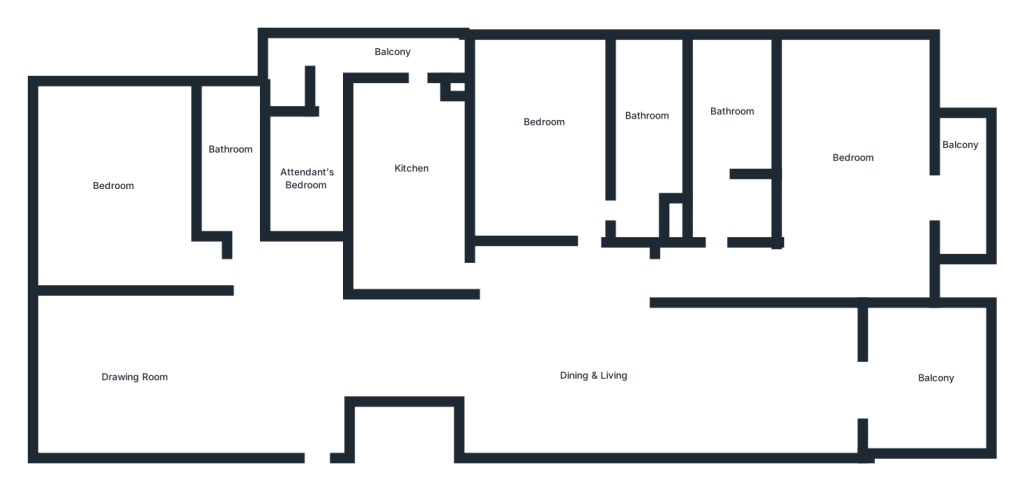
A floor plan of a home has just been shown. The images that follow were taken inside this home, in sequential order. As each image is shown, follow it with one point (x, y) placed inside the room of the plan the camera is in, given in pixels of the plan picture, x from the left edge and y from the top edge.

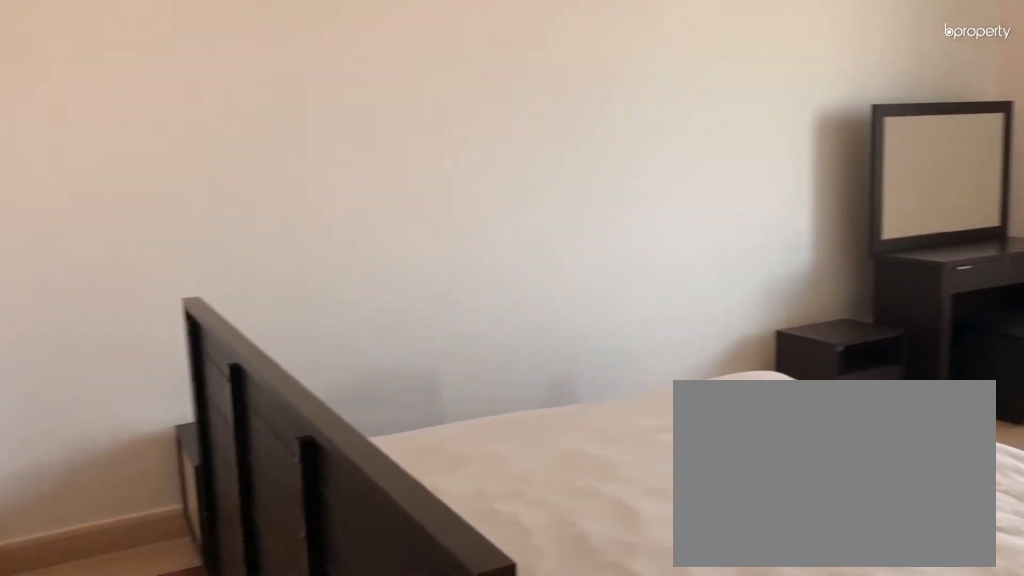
(539, 127)
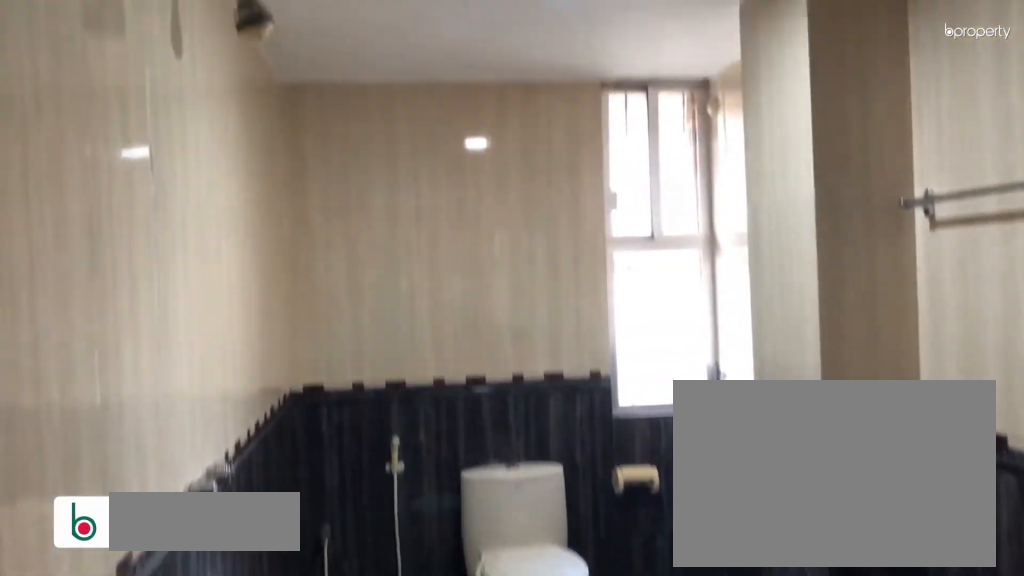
(650, 100)
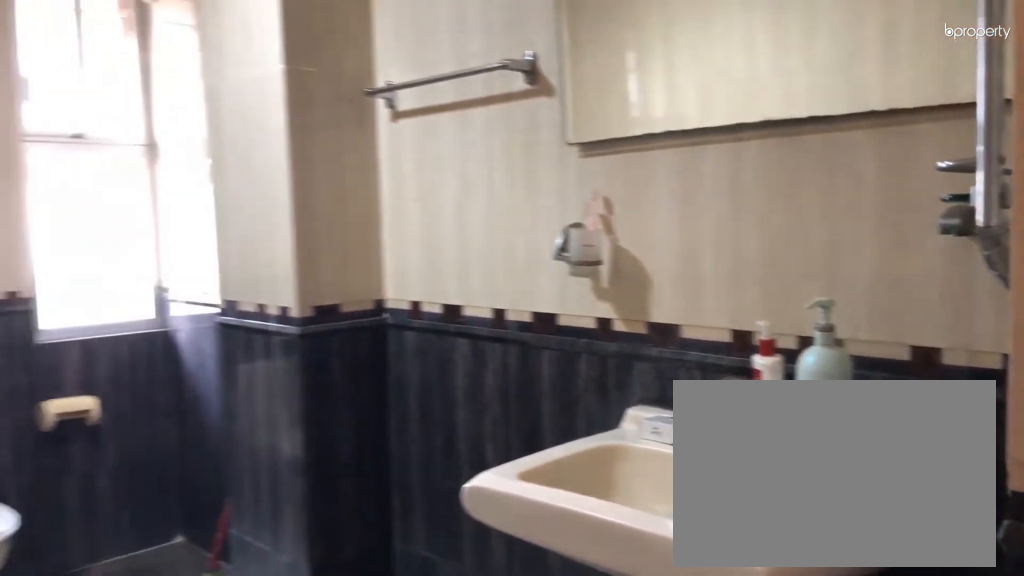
(650, 100)
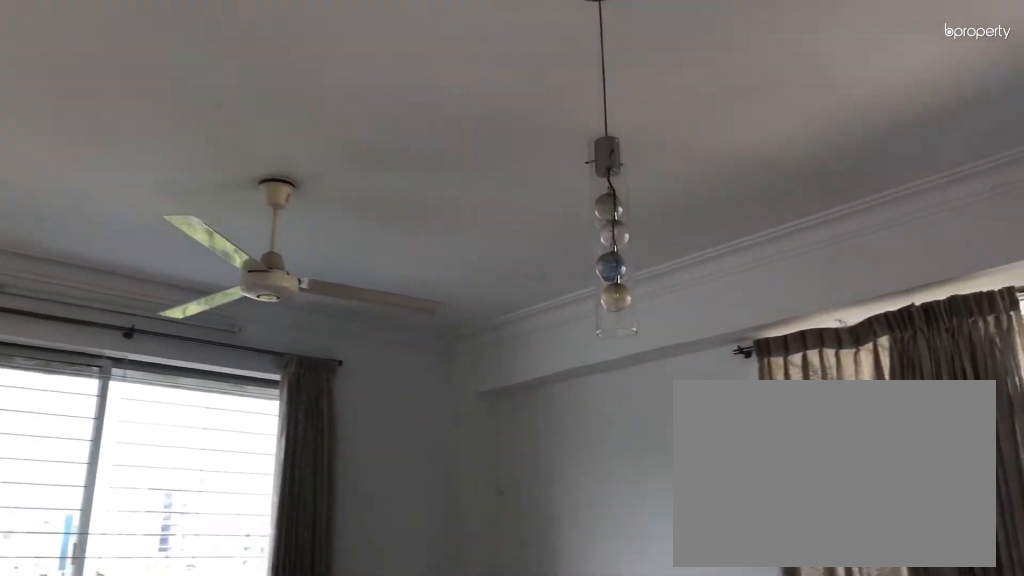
(855, 146)
